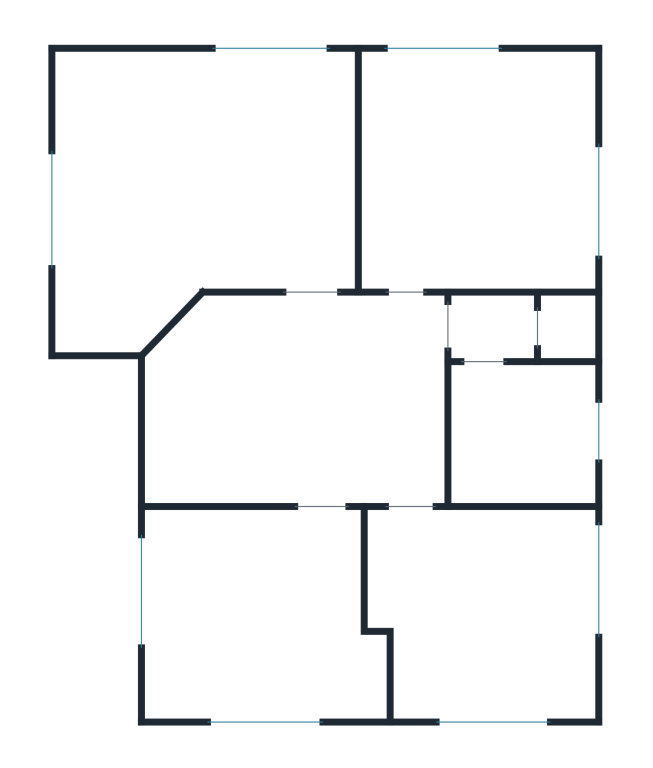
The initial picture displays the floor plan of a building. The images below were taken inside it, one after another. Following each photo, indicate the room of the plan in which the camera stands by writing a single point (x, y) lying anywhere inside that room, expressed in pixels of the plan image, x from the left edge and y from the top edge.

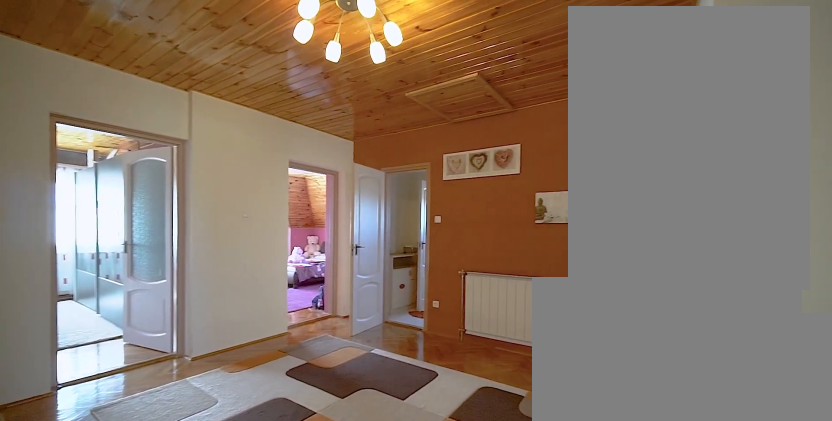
(363, 393)
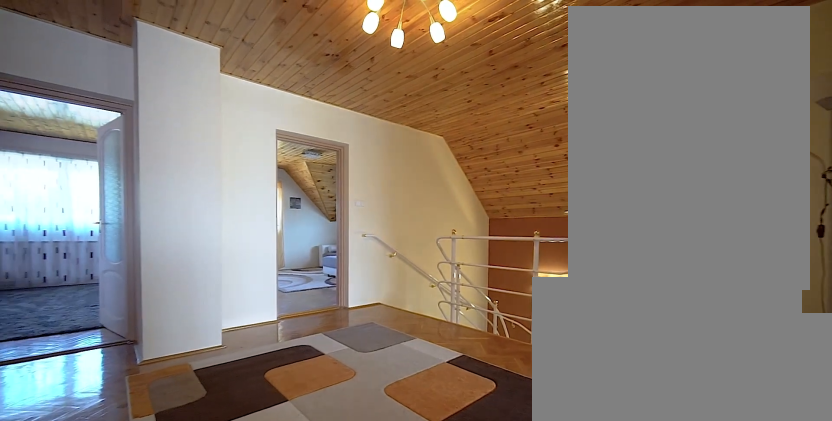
(363, 393)
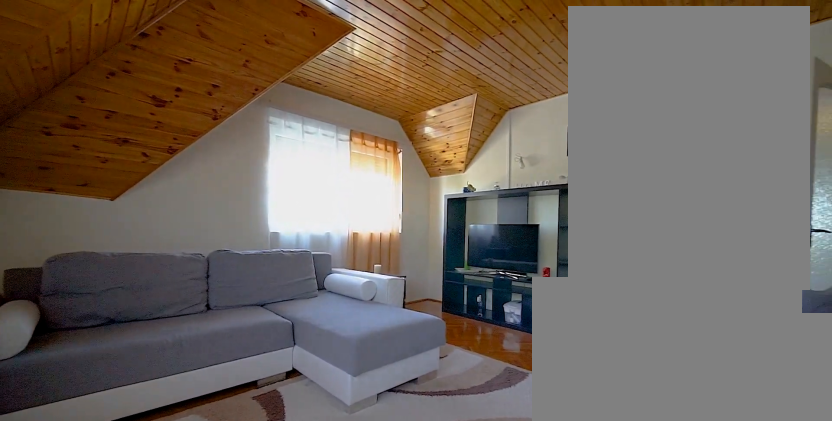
(257, 624)
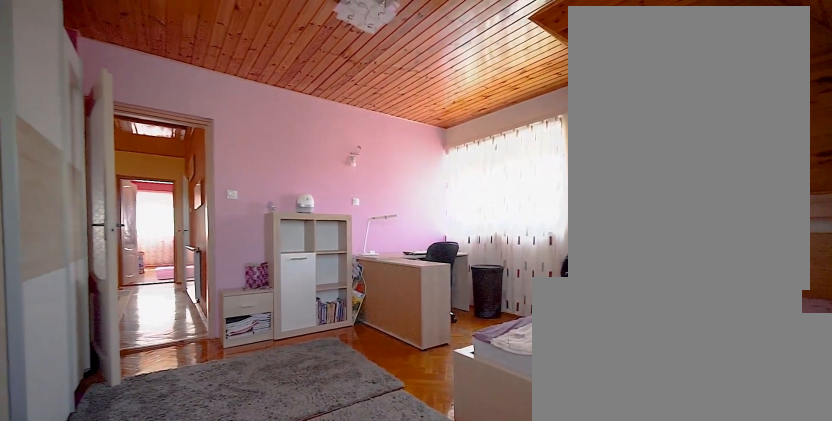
(493, 624)
